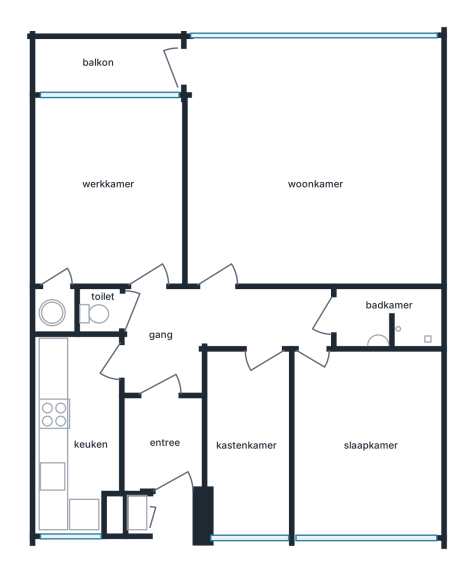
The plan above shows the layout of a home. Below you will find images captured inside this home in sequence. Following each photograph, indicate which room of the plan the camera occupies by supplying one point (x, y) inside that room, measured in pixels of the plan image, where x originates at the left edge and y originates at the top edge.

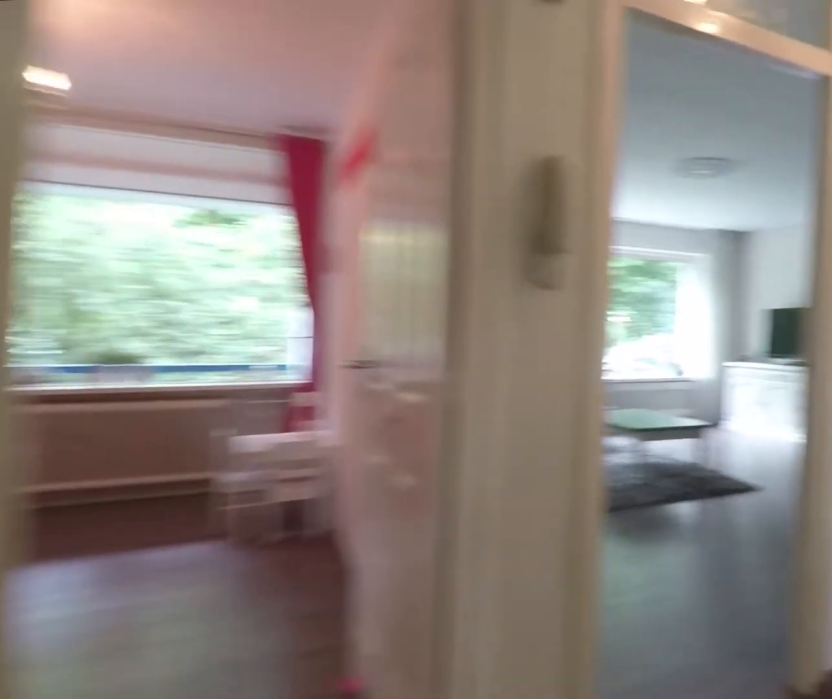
(213, 329)
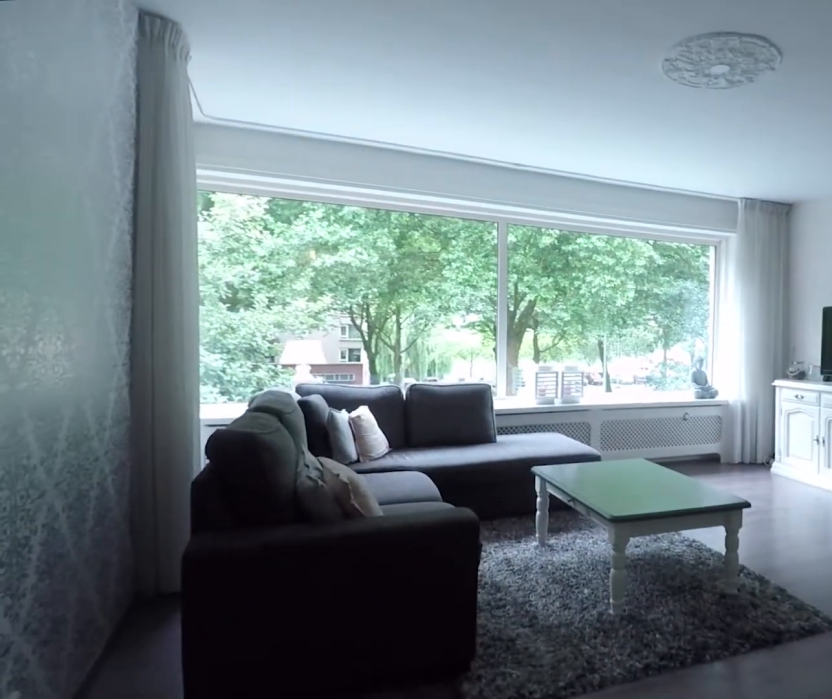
(313, 163)
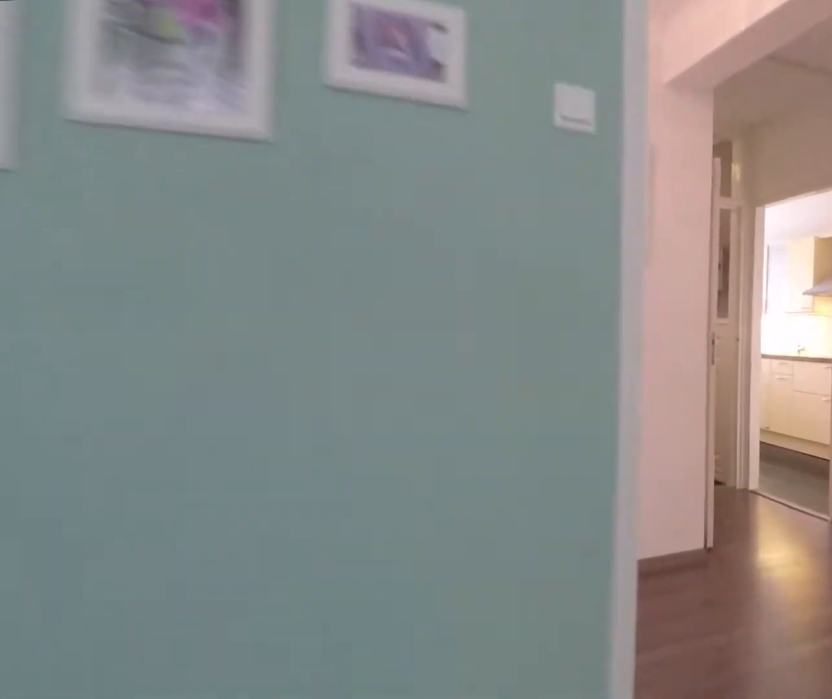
(313, 163)
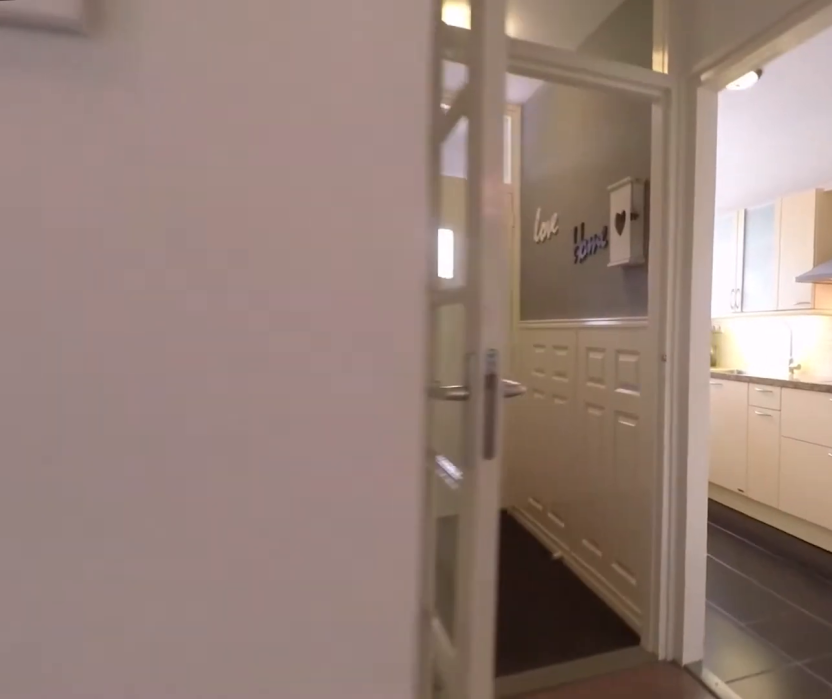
(213, 329)
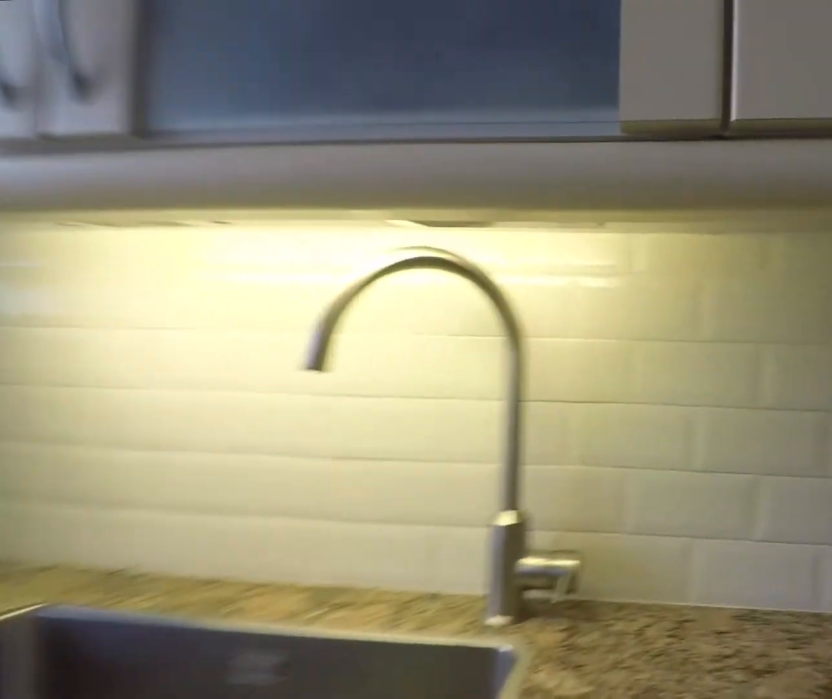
(77, 431)
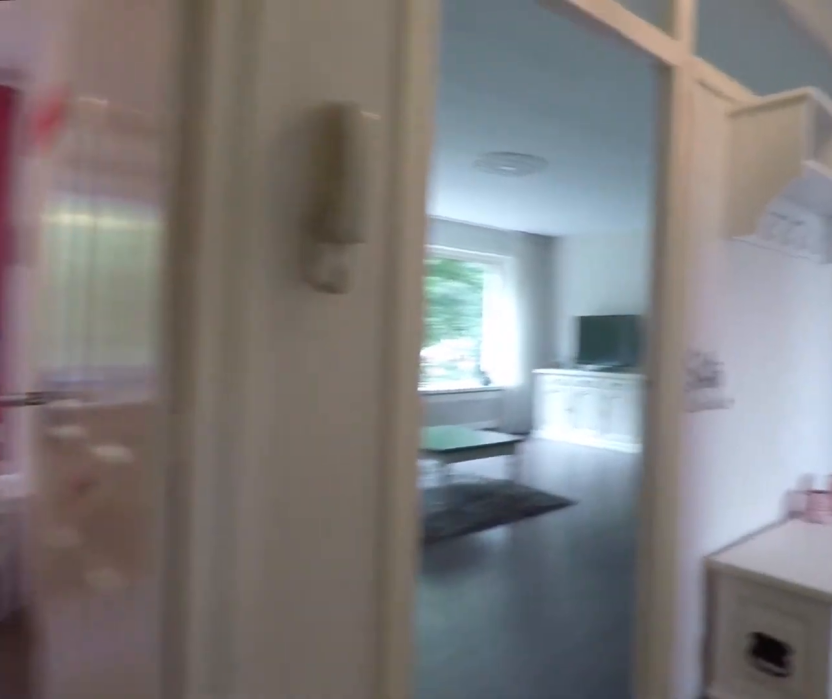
(213, 329)
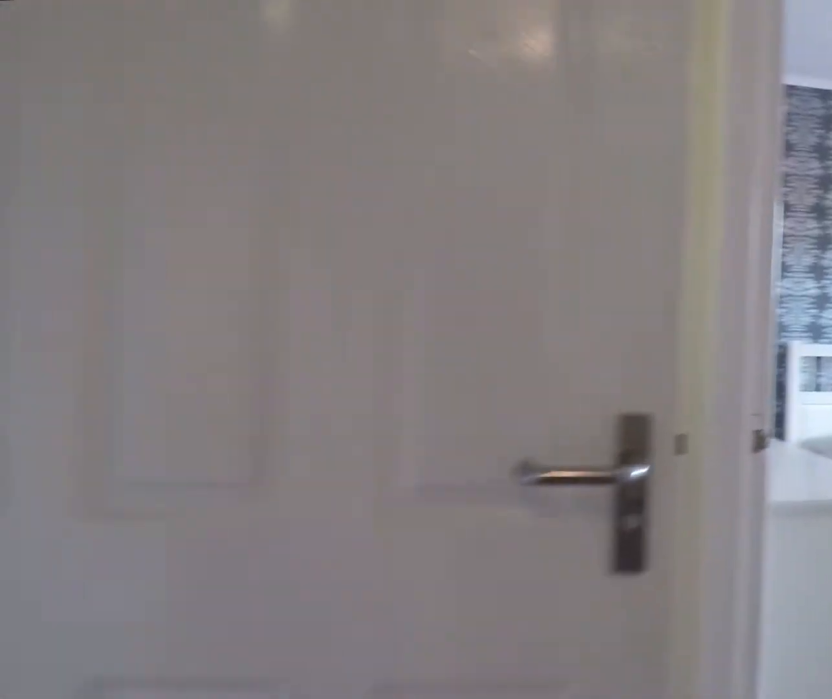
(213, 329)
